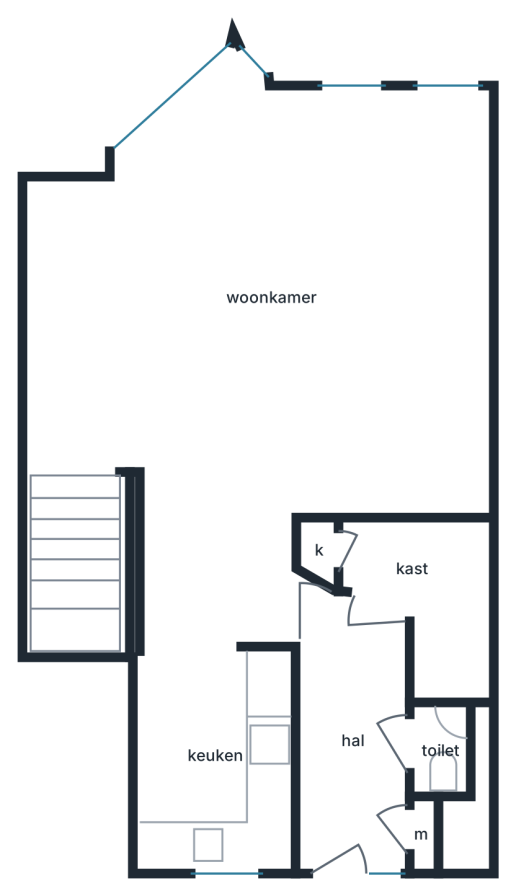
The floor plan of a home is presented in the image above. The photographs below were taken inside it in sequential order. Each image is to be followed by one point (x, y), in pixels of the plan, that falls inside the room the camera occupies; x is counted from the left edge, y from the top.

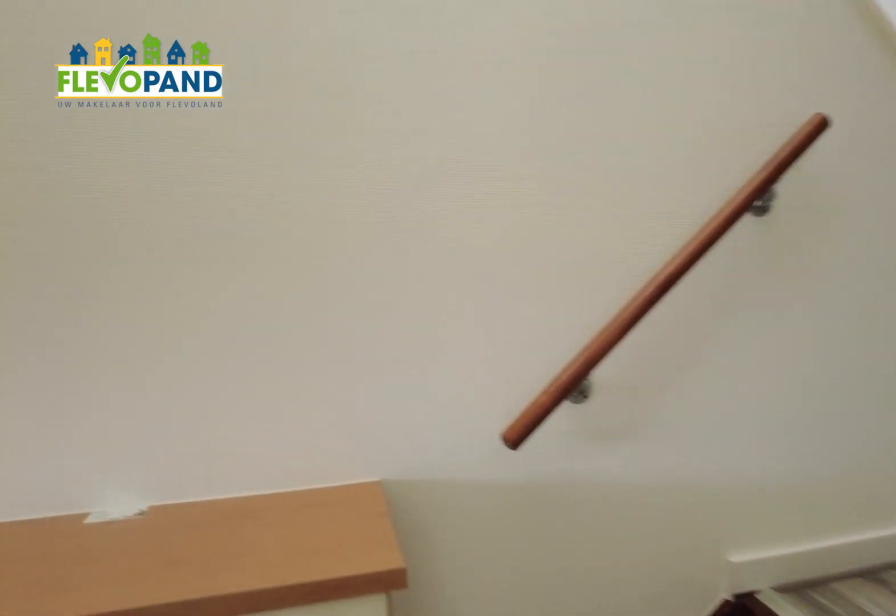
(270, 433)
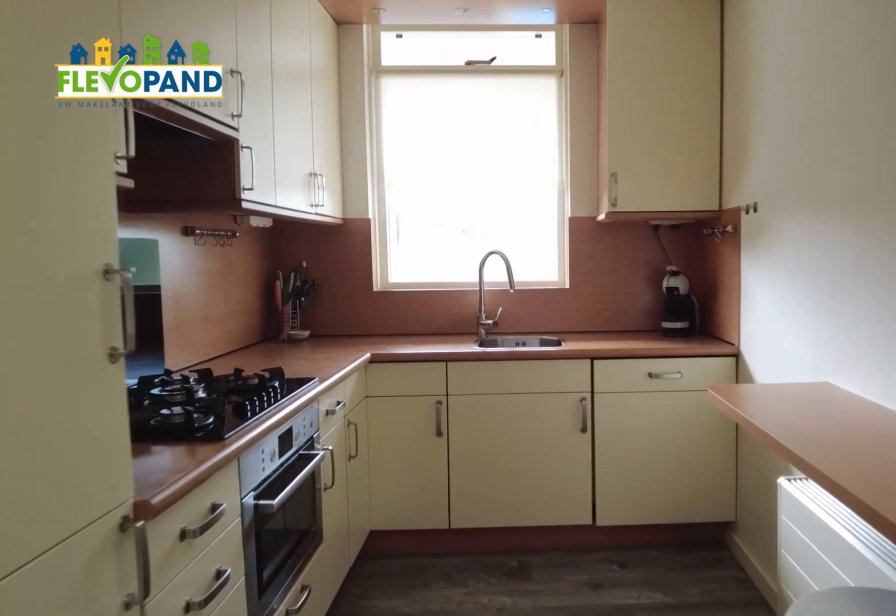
(216, 757)
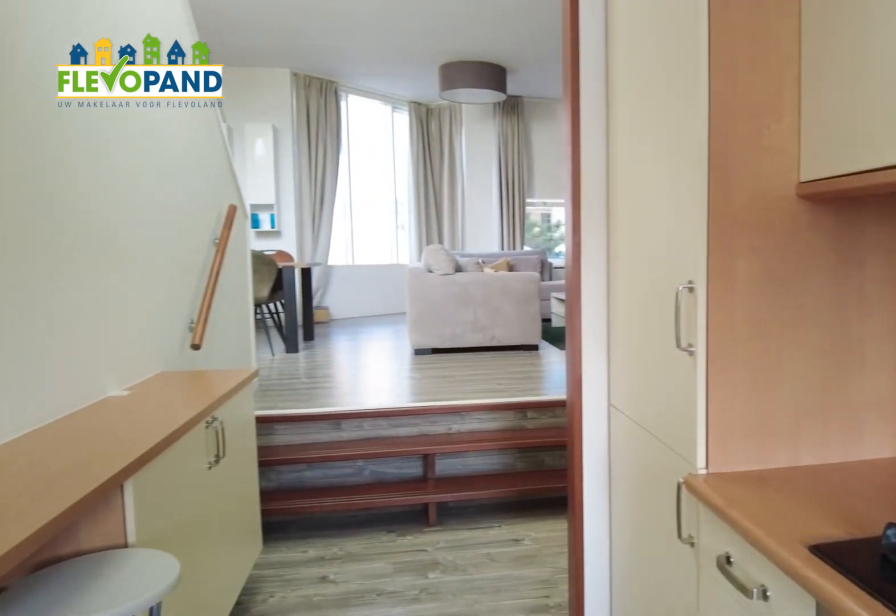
(216, 757)
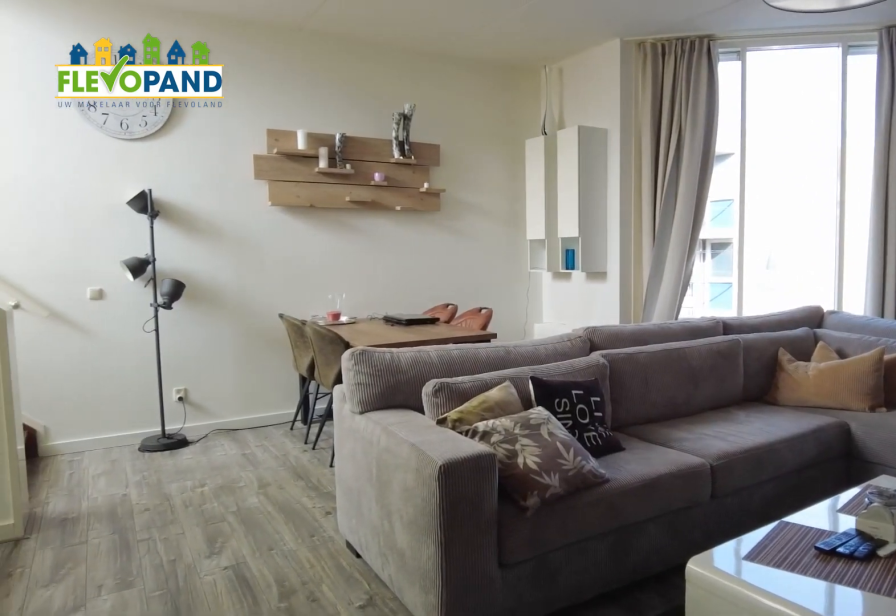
(270, 431)
